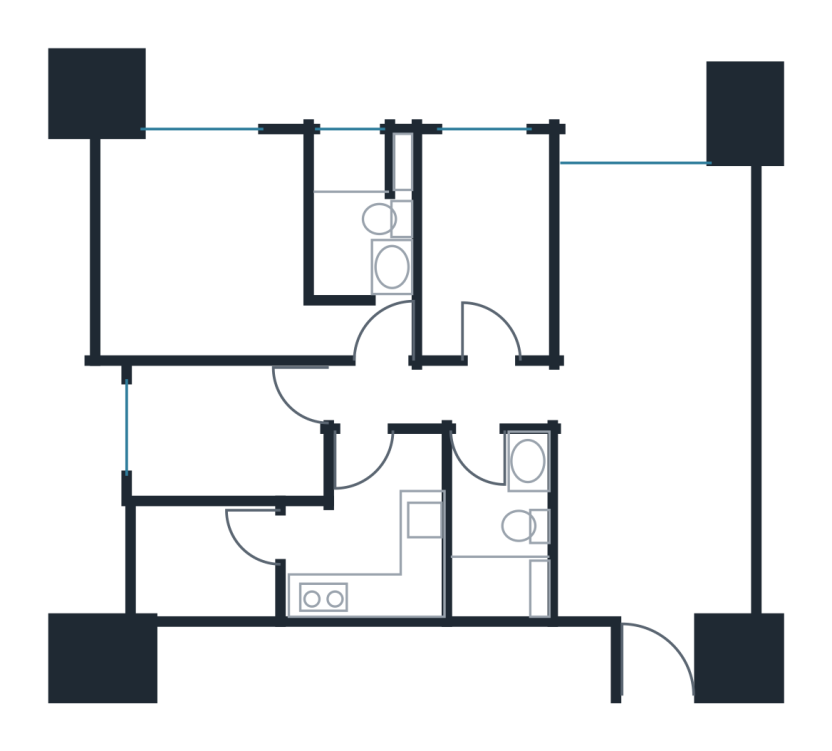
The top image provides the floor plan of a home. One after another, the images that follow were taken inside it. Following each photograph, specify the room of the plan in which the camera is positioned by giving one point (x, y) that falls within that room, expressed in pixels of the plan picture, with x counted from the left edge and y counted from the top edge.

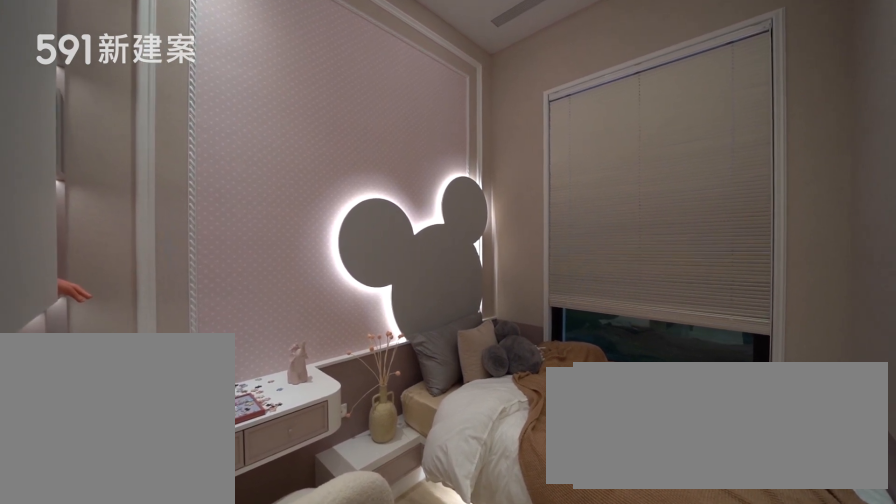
(226, 435)
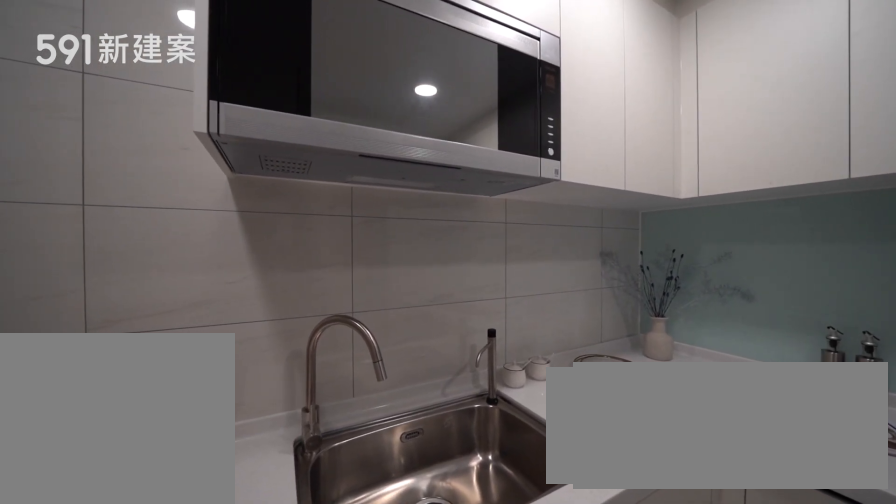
(374, 531)
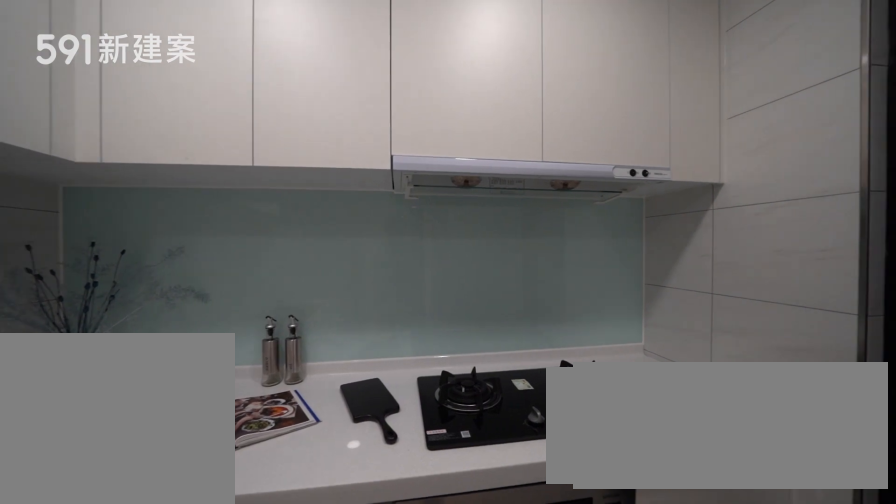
(374, 531)
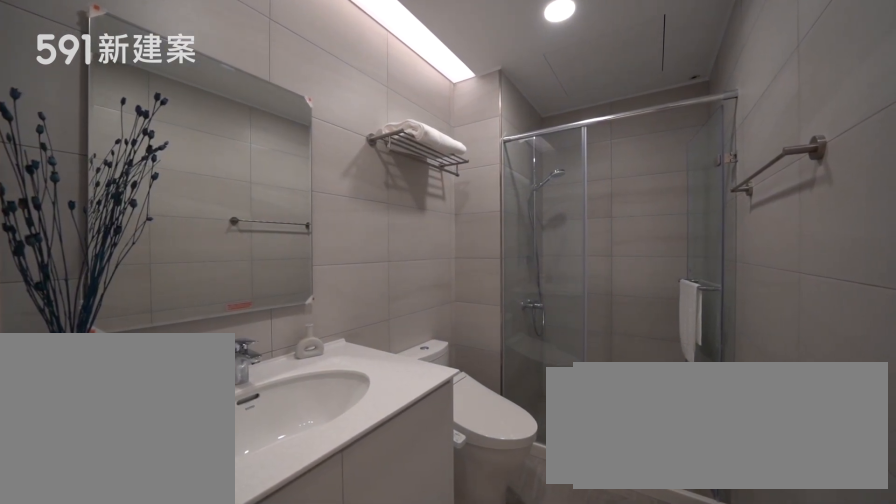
(497, 523)
